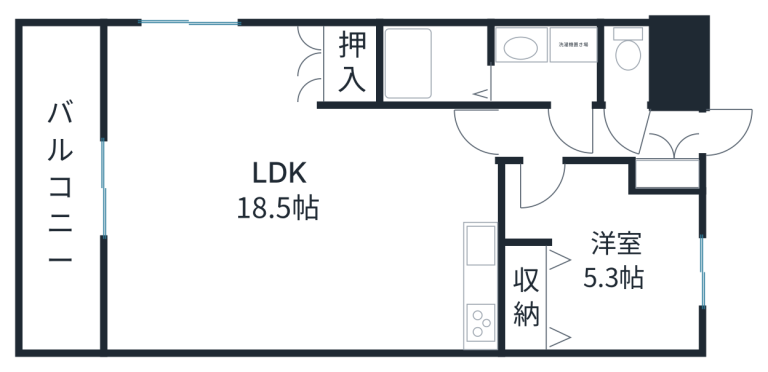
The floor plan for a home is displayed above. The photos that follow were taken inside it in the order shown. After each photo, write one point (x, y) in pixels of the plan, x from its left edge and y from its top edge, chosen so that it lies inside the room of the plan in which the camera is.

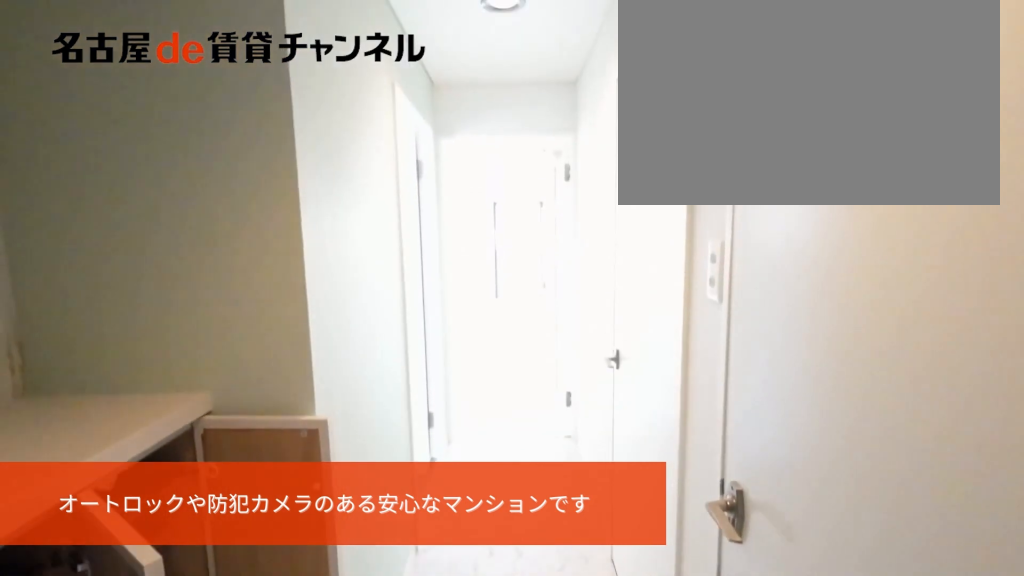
(673, 151)
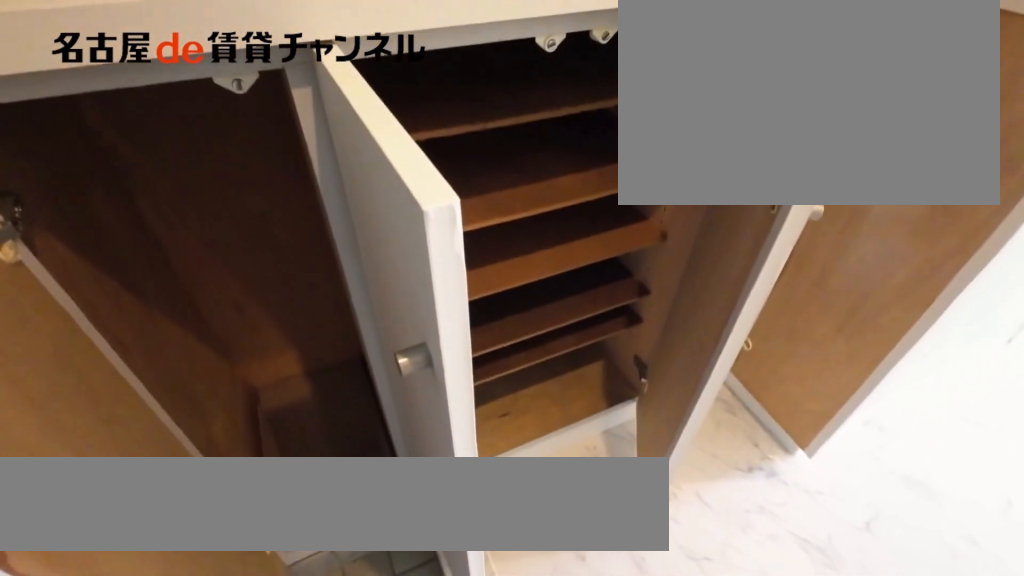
(673, 151)
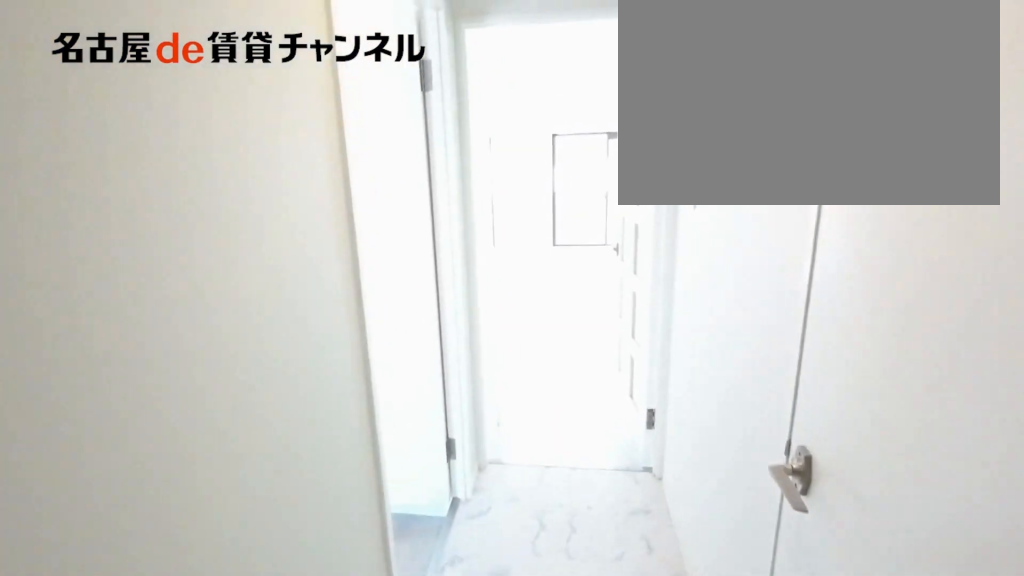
(573, 134)
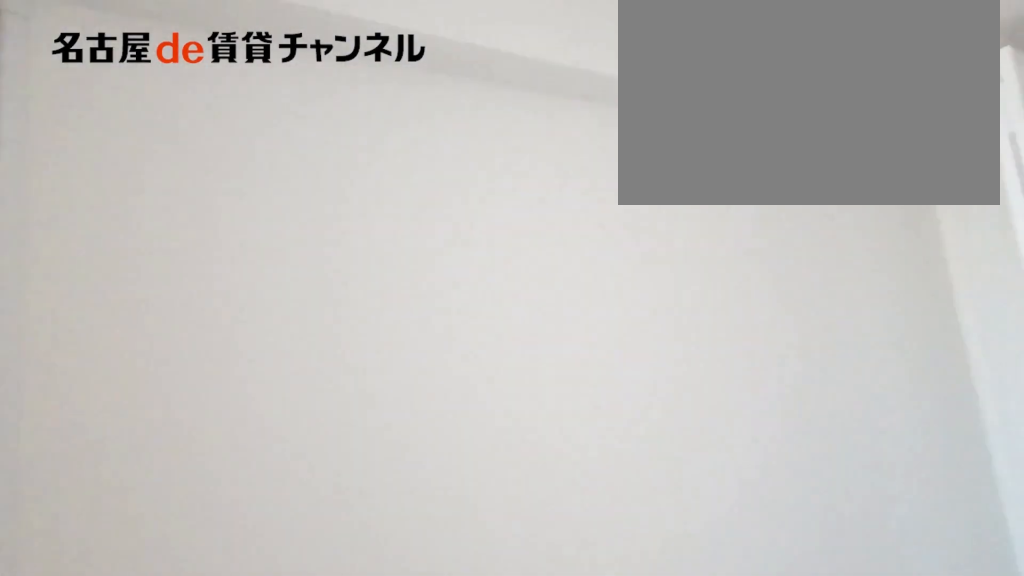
(601, 260)
